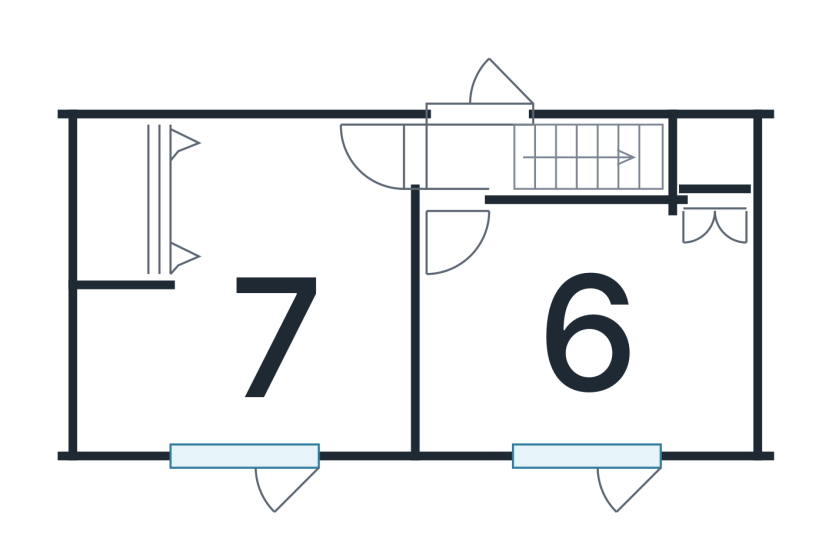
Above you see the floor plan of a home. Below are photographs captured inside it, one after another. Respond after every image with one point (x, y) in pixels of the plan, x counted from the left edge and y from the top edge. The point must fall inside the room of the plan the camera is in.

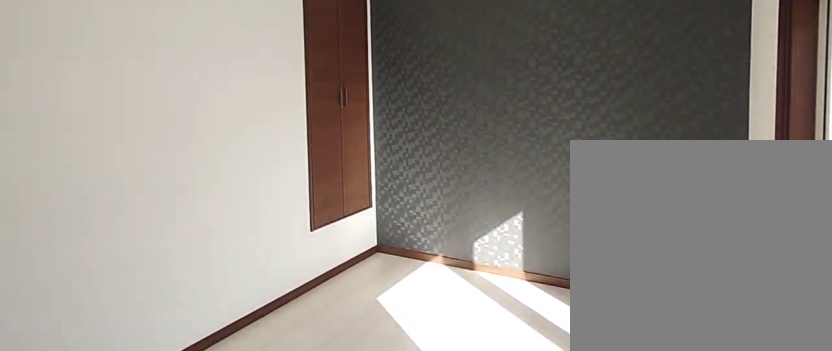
(586, 314)
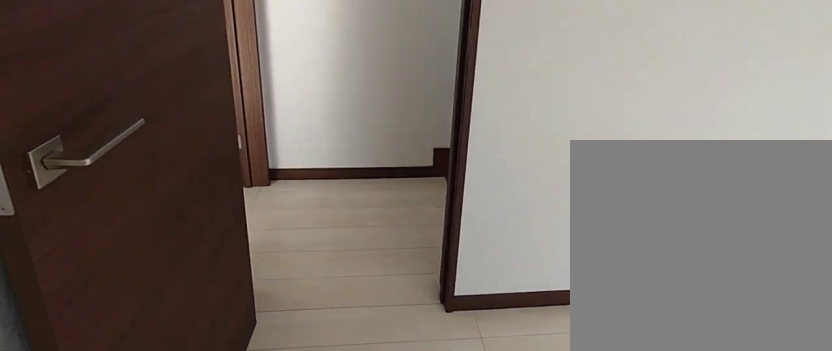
(586, 314)
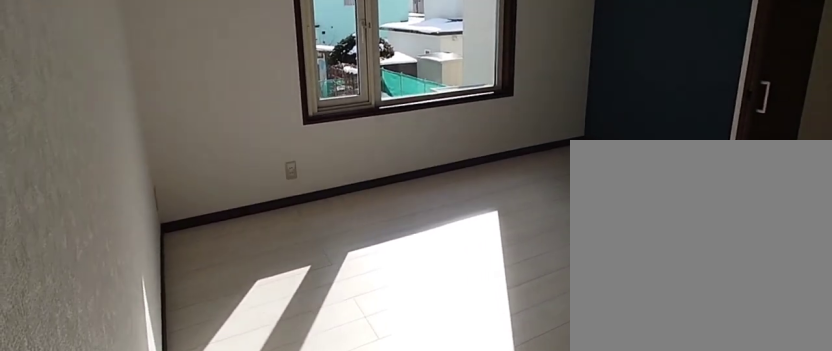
(264, 262)
